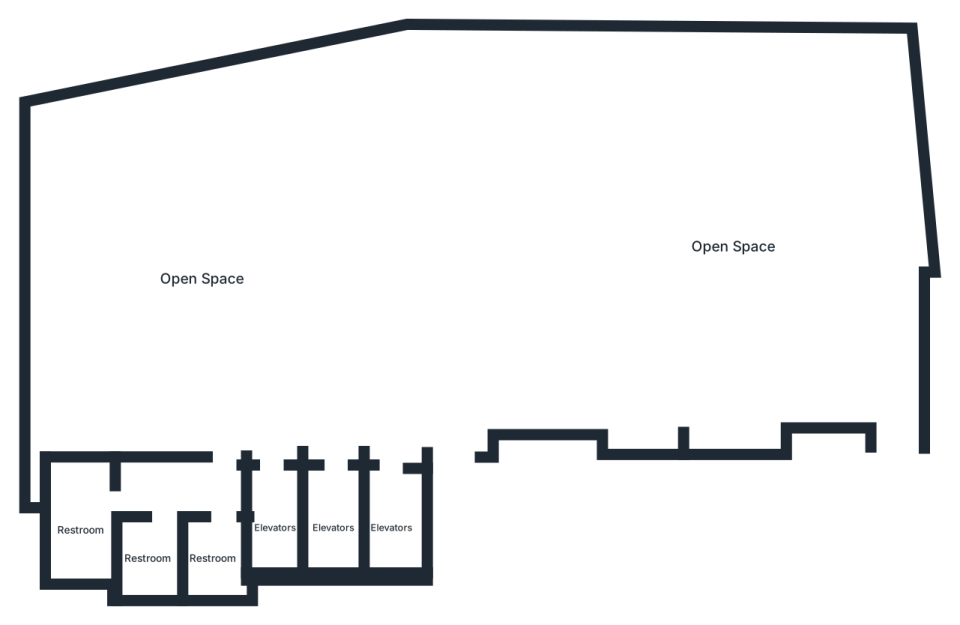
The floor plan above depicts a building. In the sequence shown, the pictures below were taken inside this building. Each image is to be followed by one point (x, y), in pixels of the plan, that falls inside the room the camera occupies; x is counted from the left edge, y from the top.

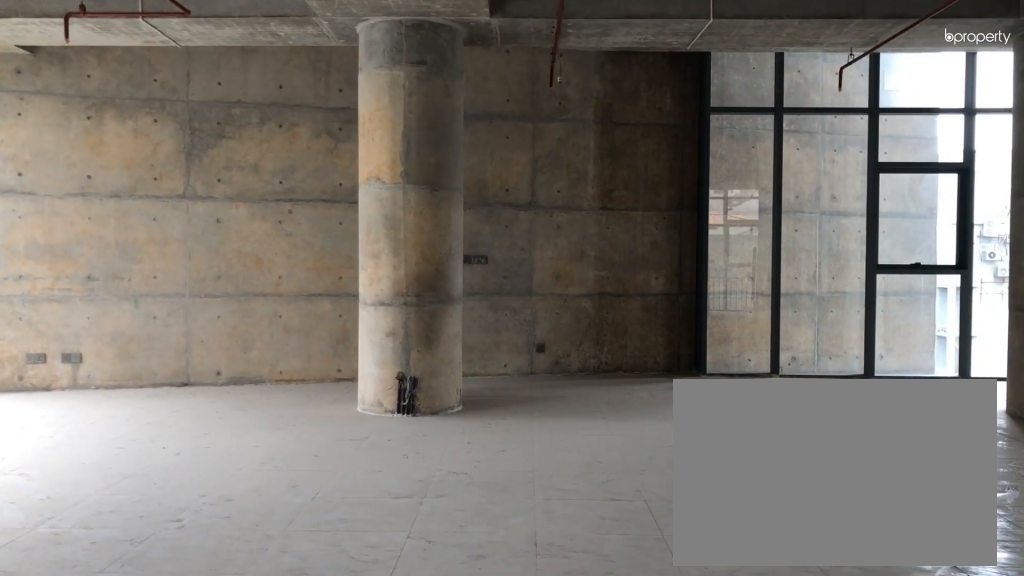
(274, 433)
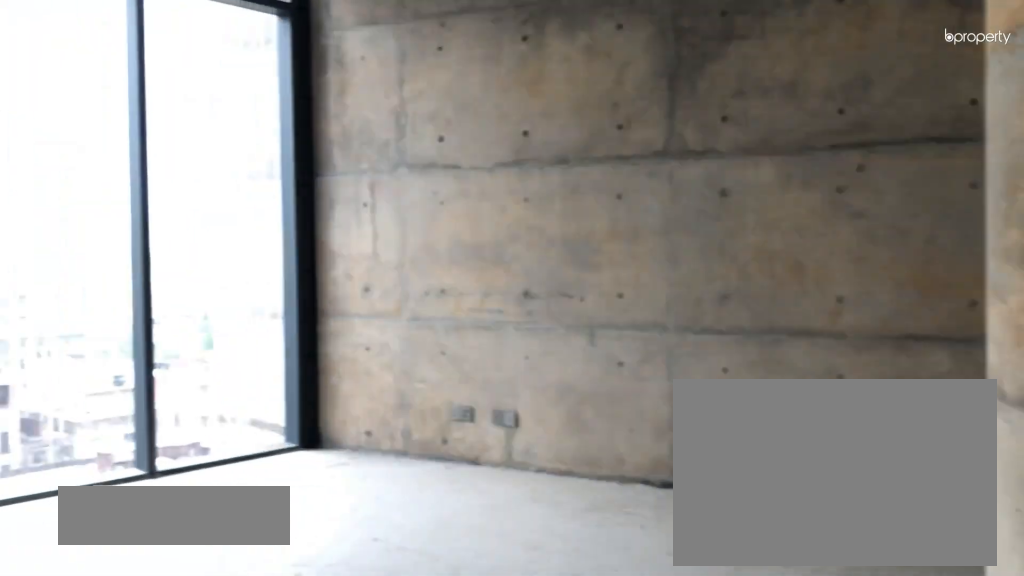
(204, 280)
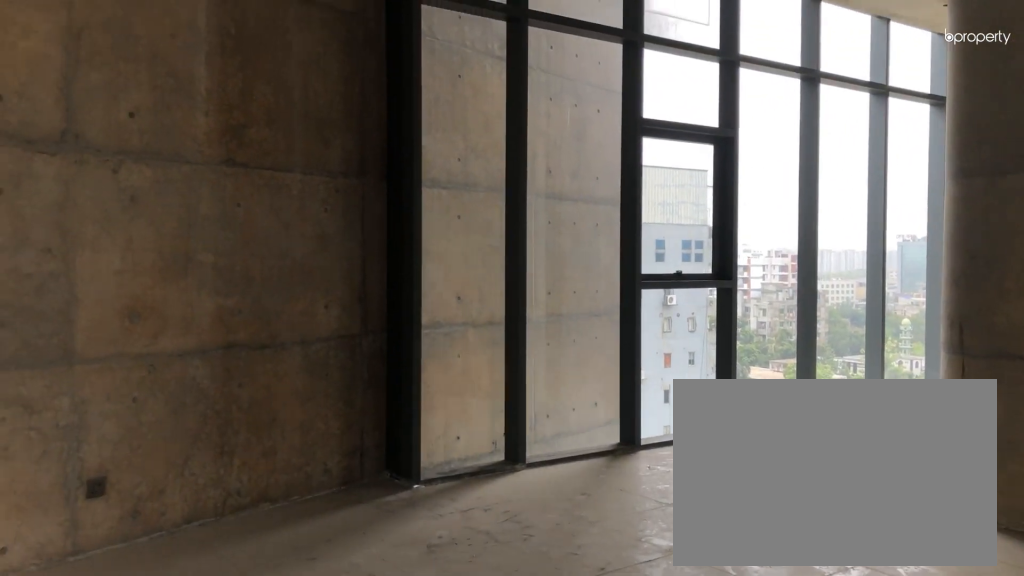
(204, 280)
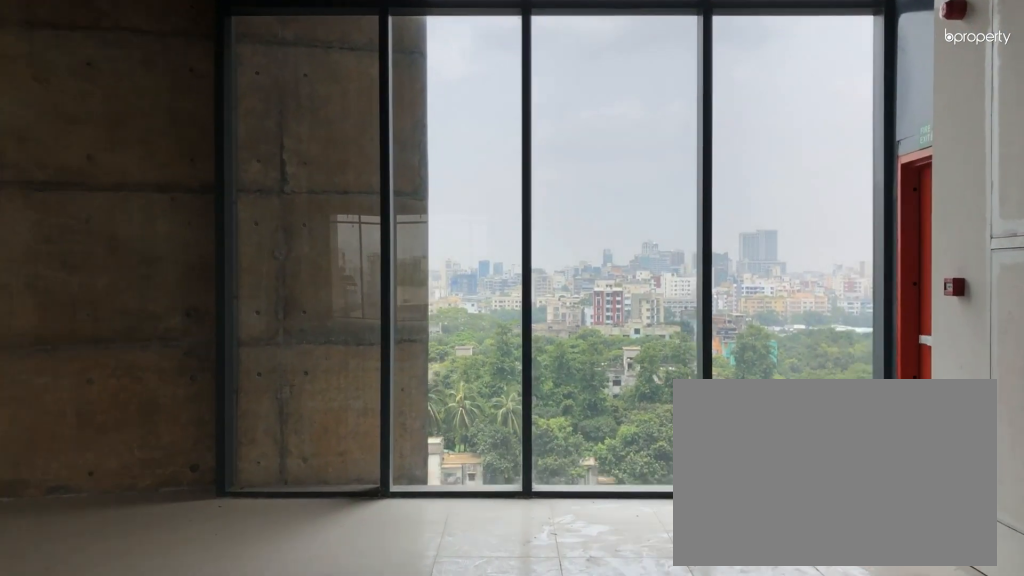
(731, 248)
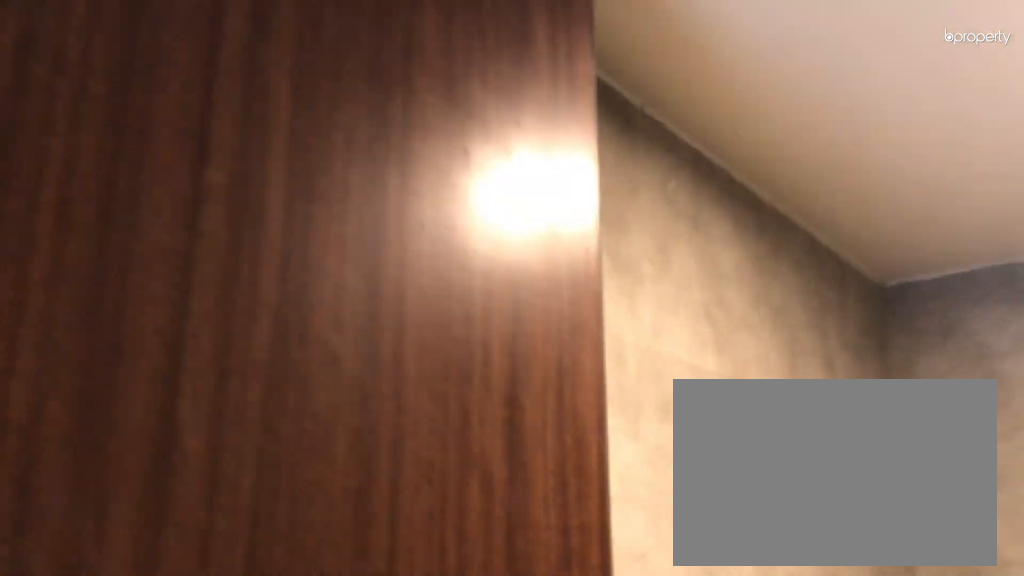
(211, 558)
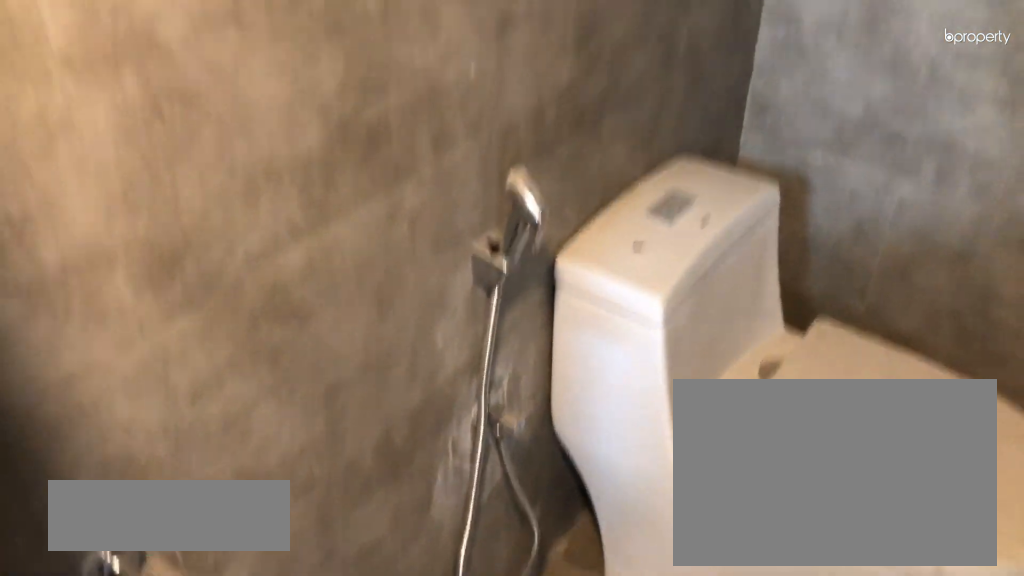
(83, 529)
